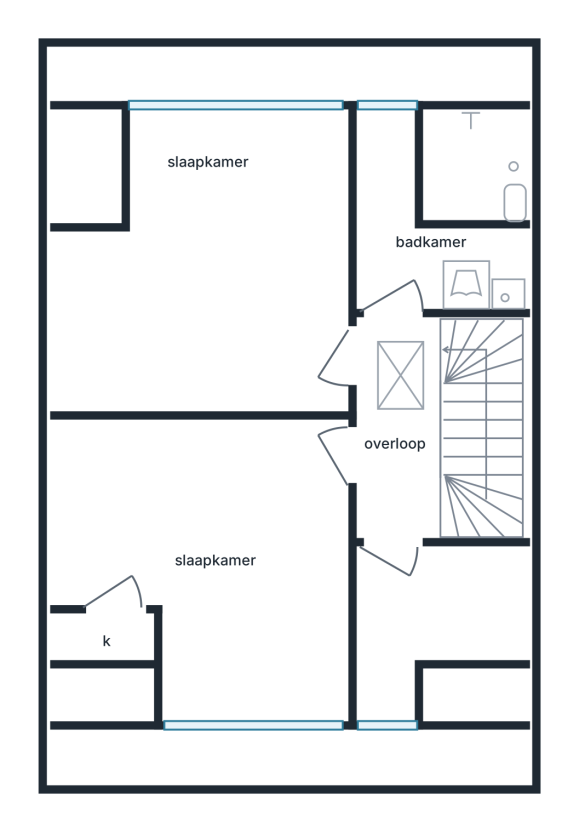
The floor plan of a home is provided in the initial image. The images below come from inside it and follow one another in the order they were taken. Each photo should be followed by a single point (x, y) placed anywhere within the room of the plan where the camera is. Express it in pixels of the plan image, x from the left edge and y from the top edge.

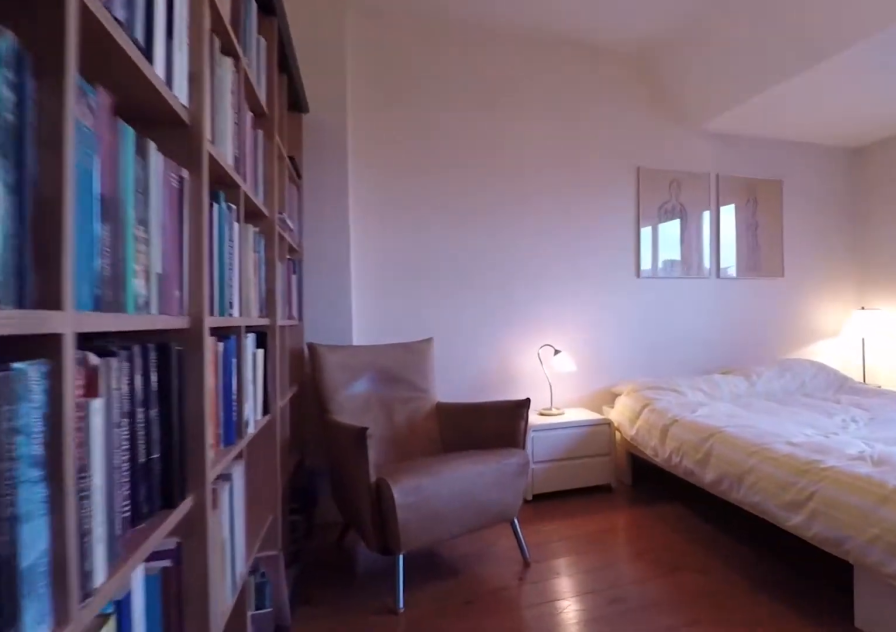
(204, 273)
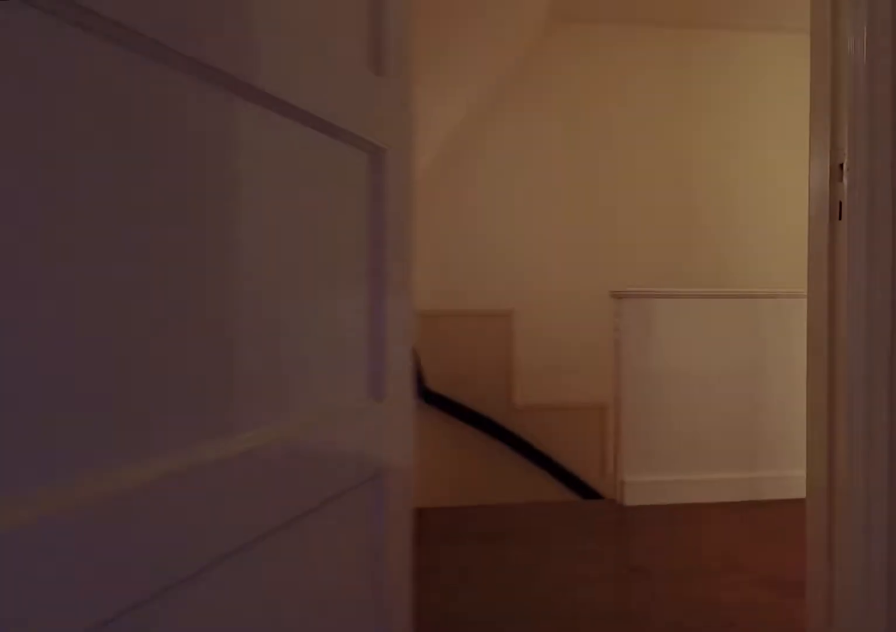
(204, 273)
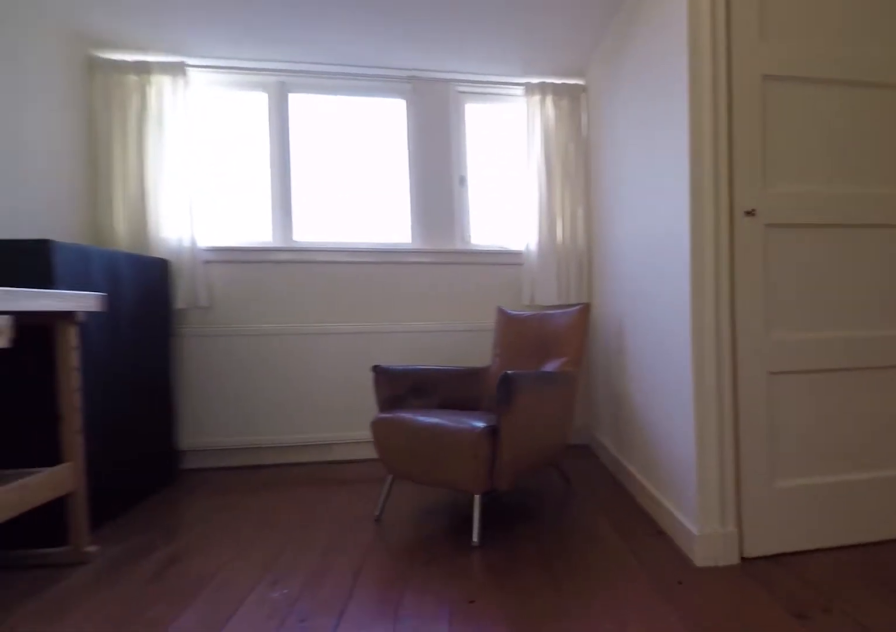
(223, 563)
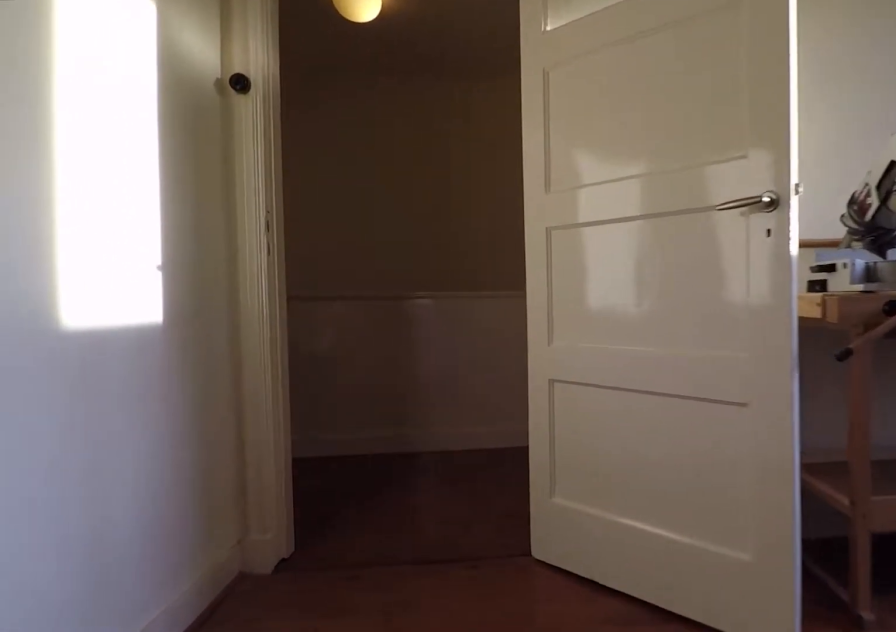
(223, 563)
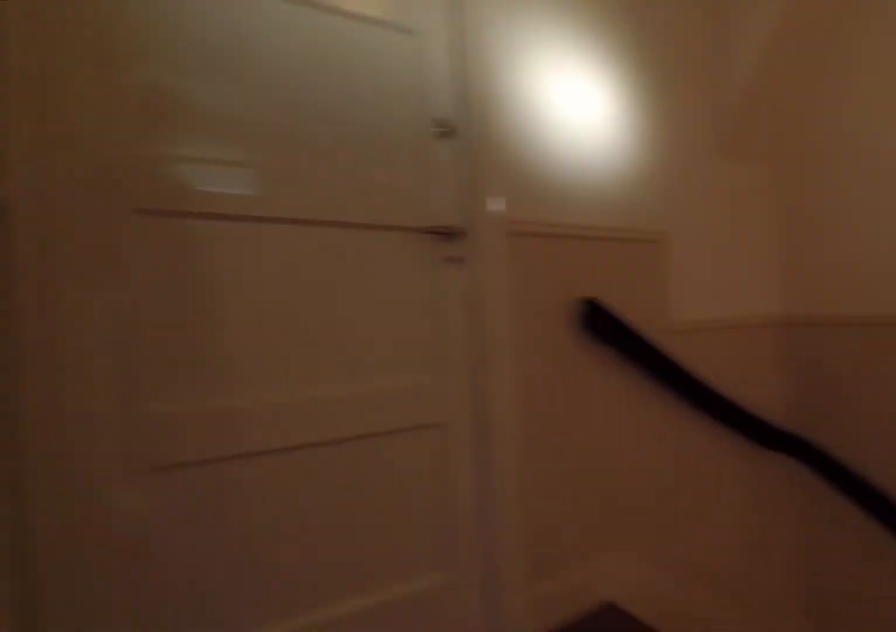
(398, 430)
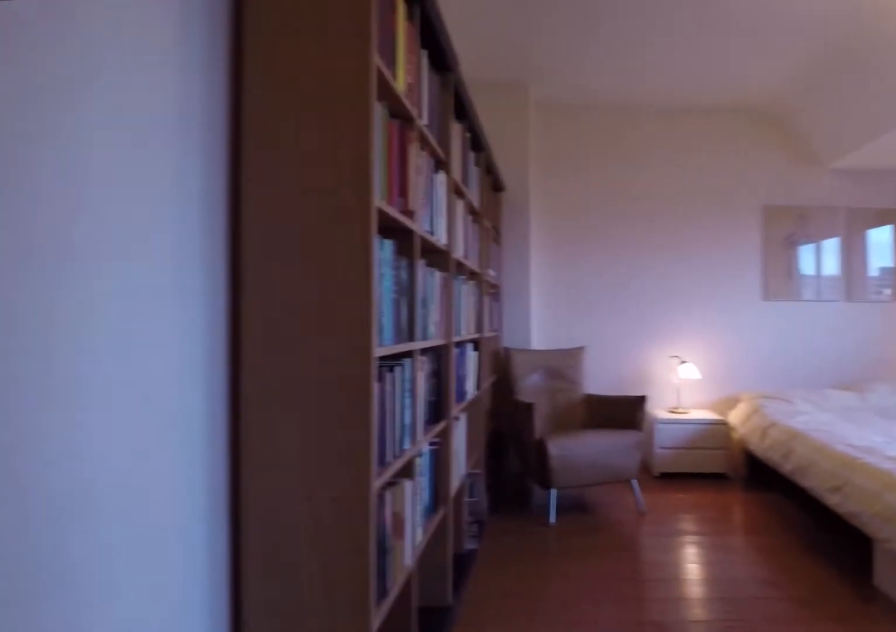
(203, 273)
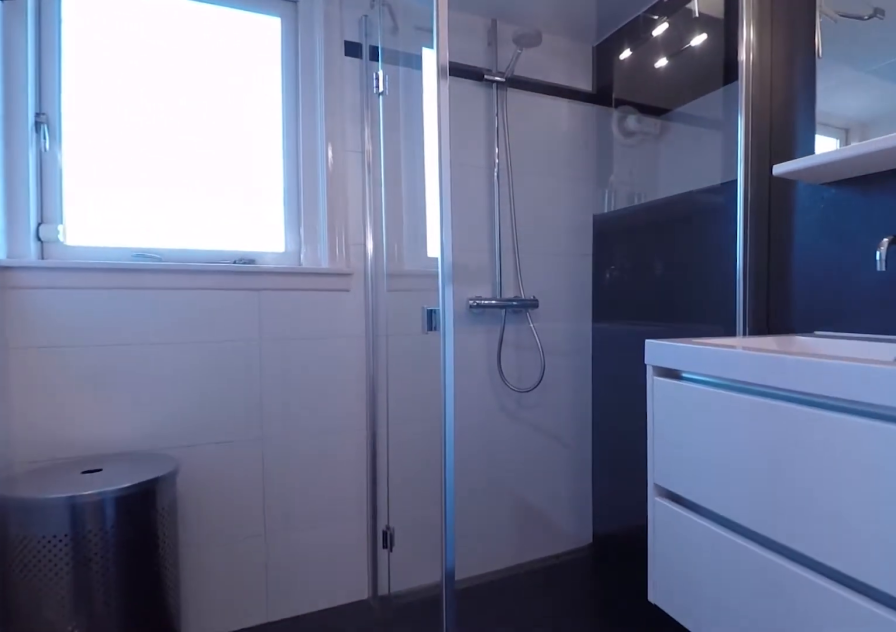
(422, 236)
